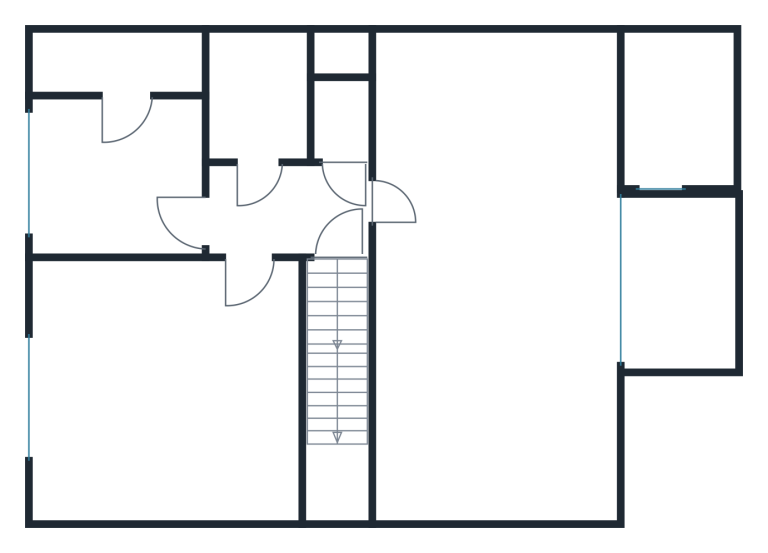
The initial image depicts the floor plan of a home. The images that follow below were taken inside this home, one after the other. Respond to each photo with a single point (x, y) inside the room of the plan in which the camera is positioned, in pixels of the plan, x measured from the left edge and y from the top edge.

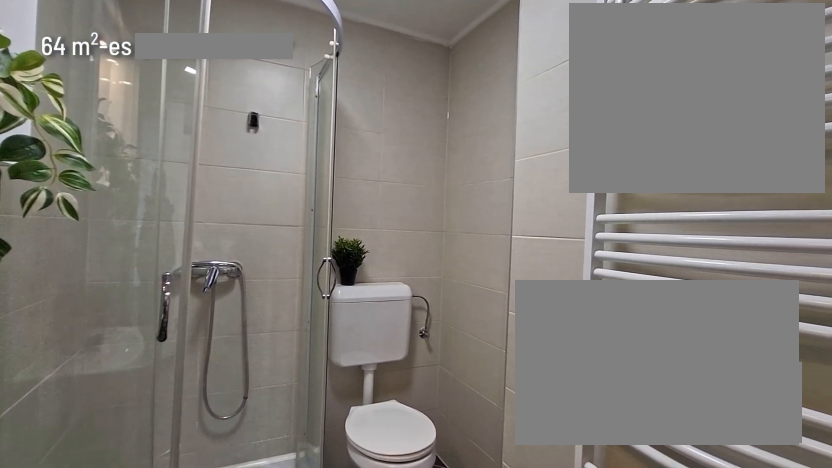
(256, 101)
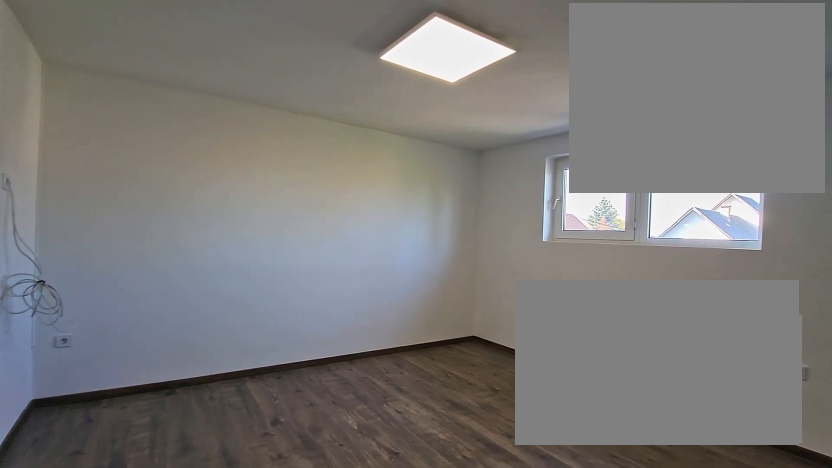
(173, 394)
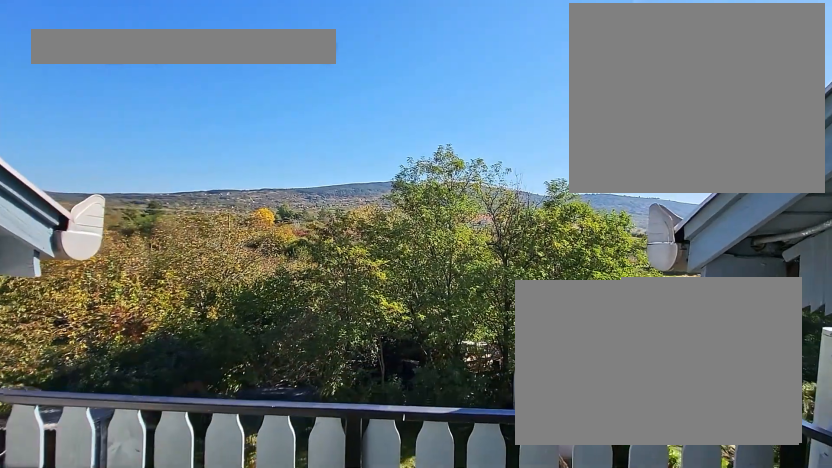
(686, 288)
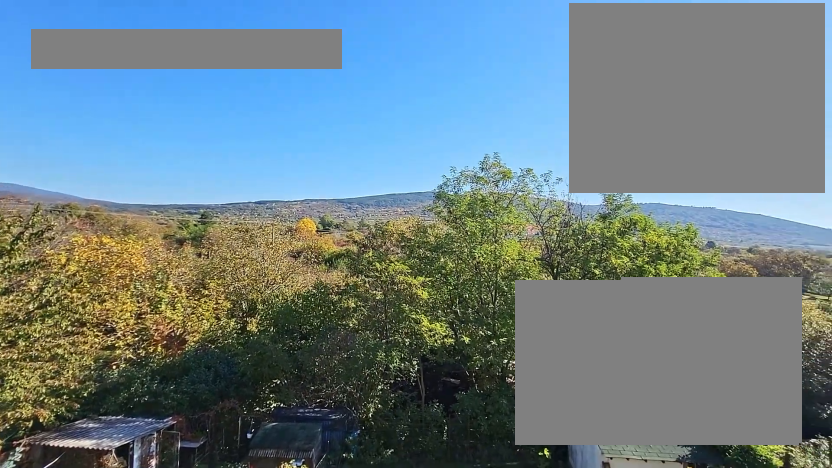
(686, 288)
